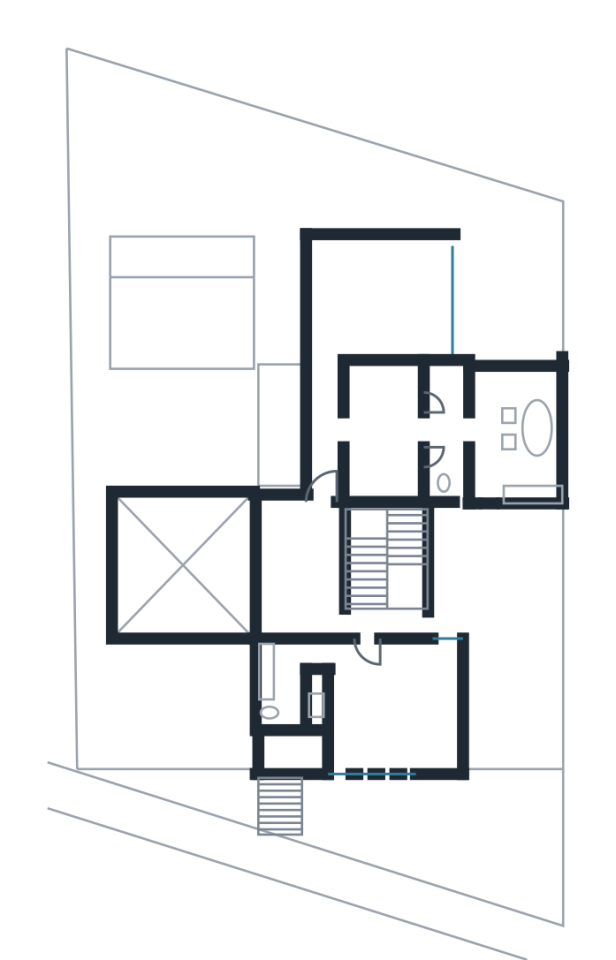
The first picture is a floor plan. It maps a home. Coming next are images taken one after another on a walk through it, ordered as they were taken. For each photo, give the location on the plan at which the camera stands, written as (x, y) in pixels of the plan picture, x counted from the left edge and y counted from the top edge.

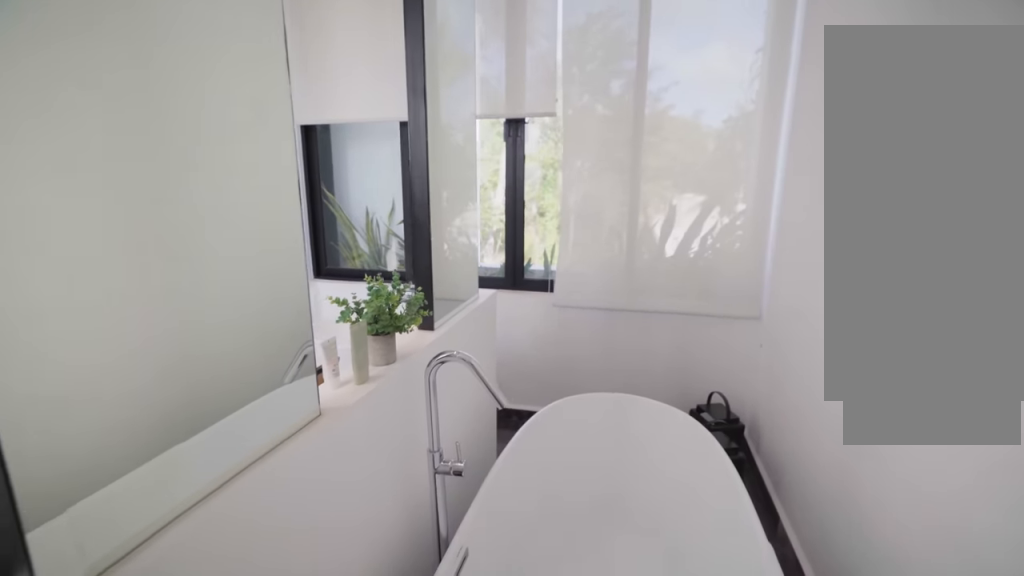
(538, 459)
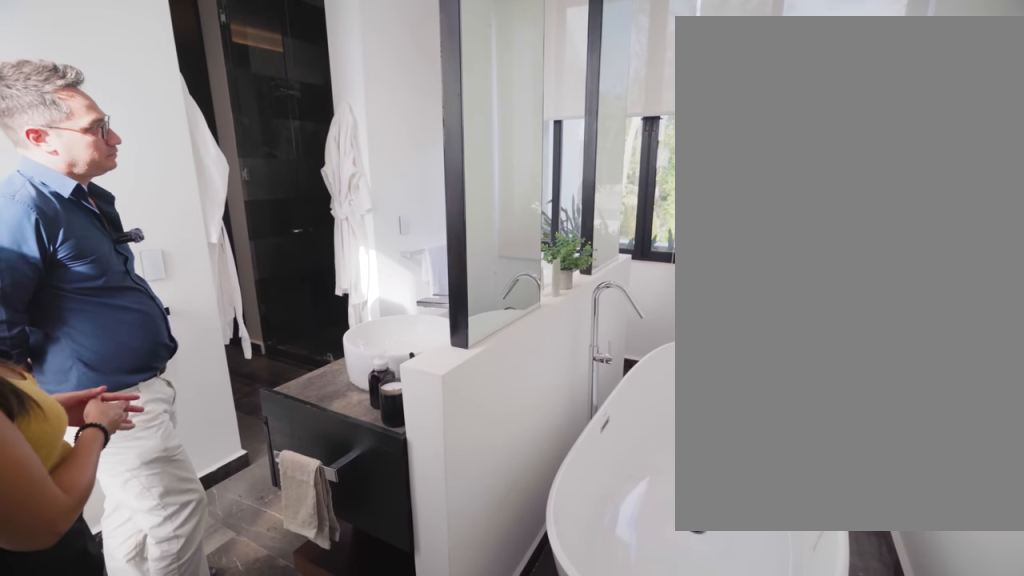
(532, 461)
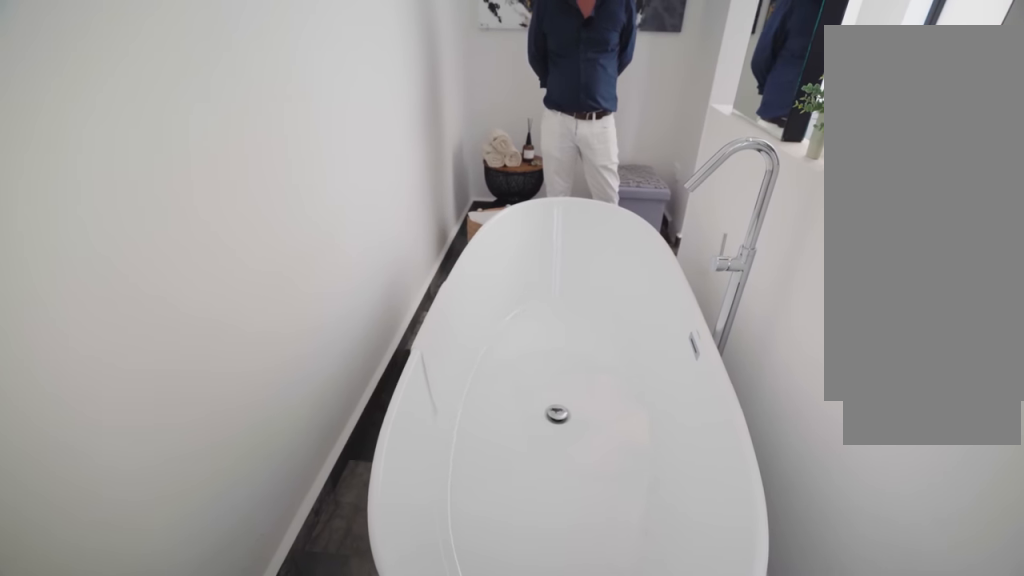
(530, 396)
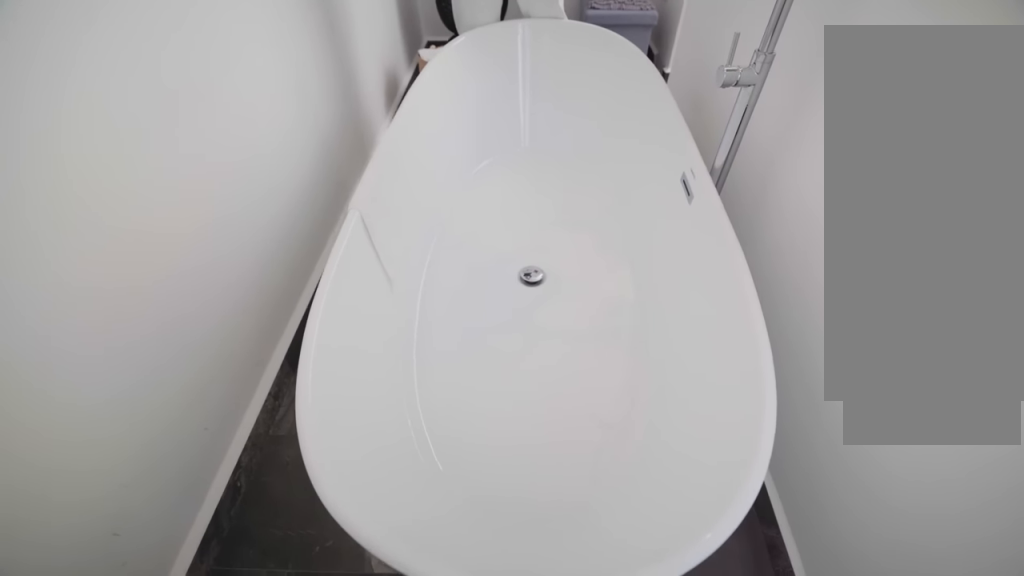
(530, 392)
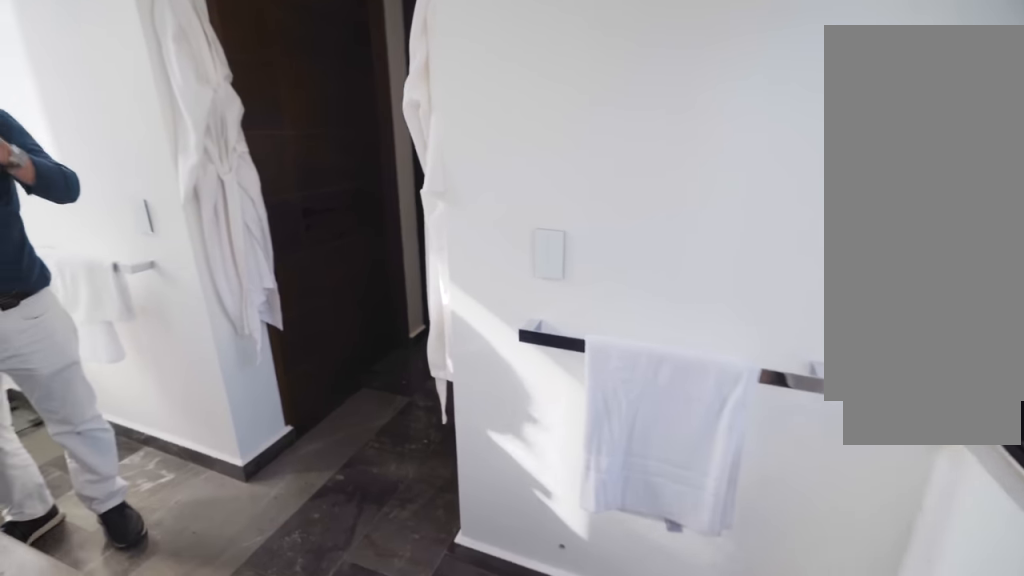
(529, 392)
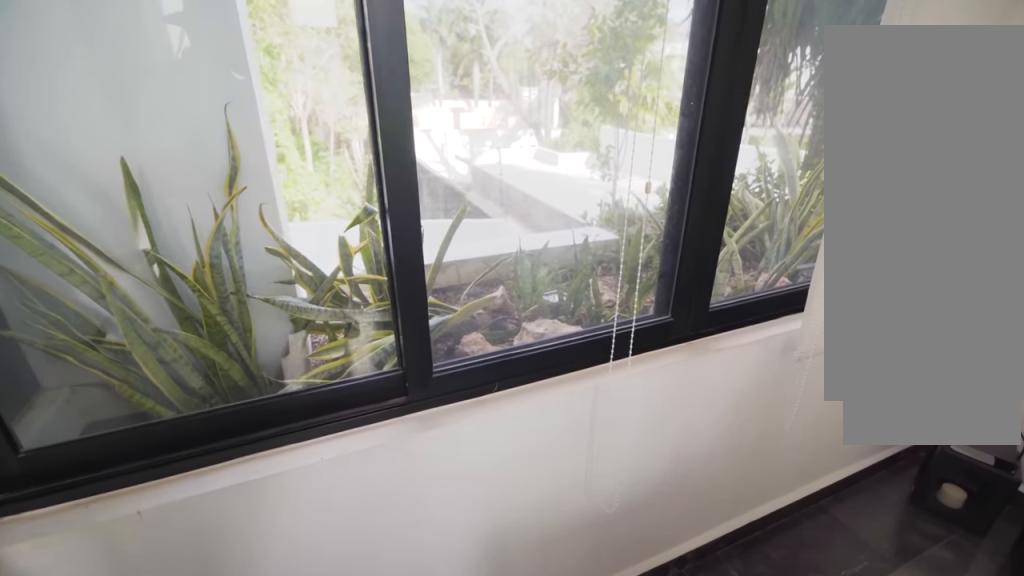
(487, 392)
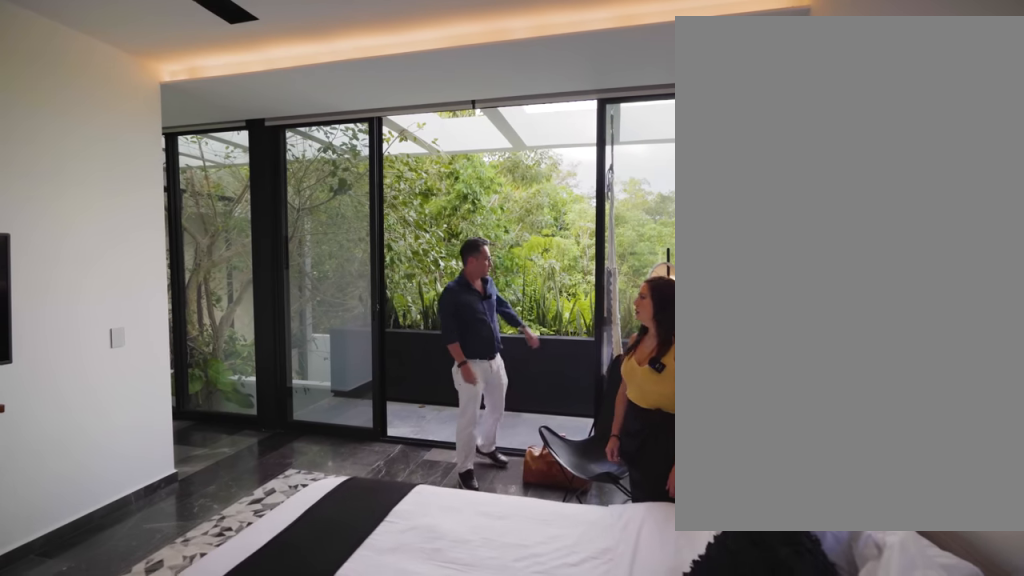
(439, 289)
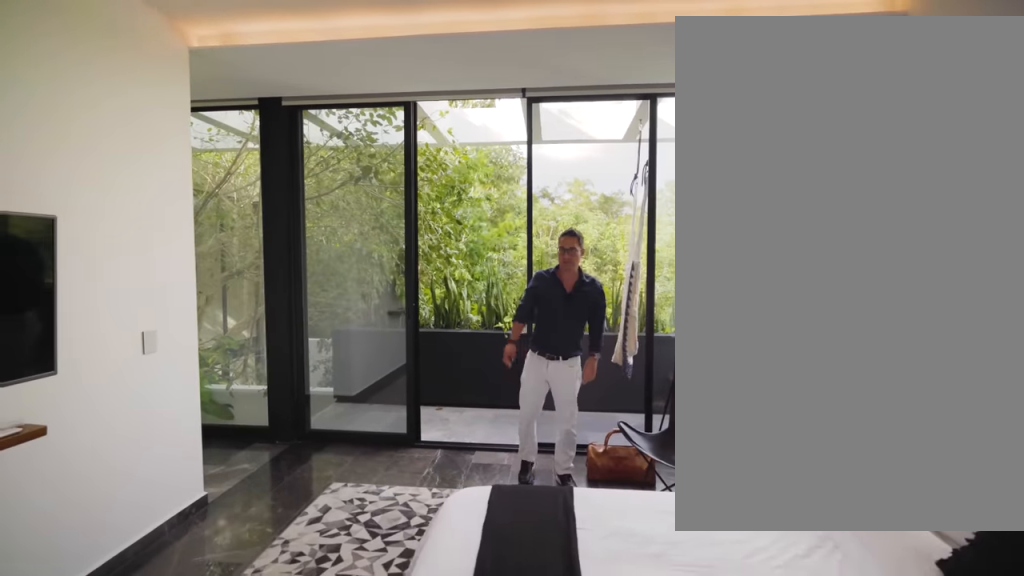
(437, 291)
